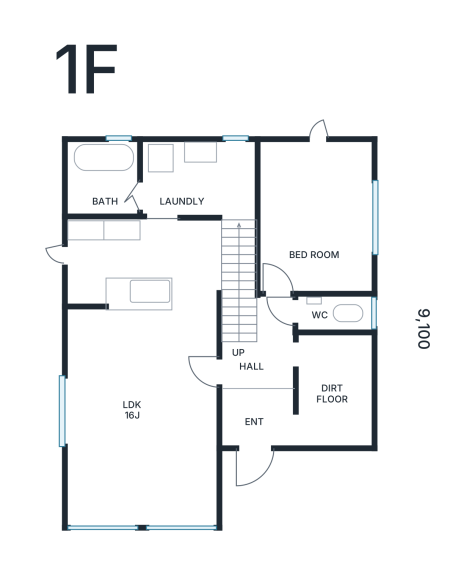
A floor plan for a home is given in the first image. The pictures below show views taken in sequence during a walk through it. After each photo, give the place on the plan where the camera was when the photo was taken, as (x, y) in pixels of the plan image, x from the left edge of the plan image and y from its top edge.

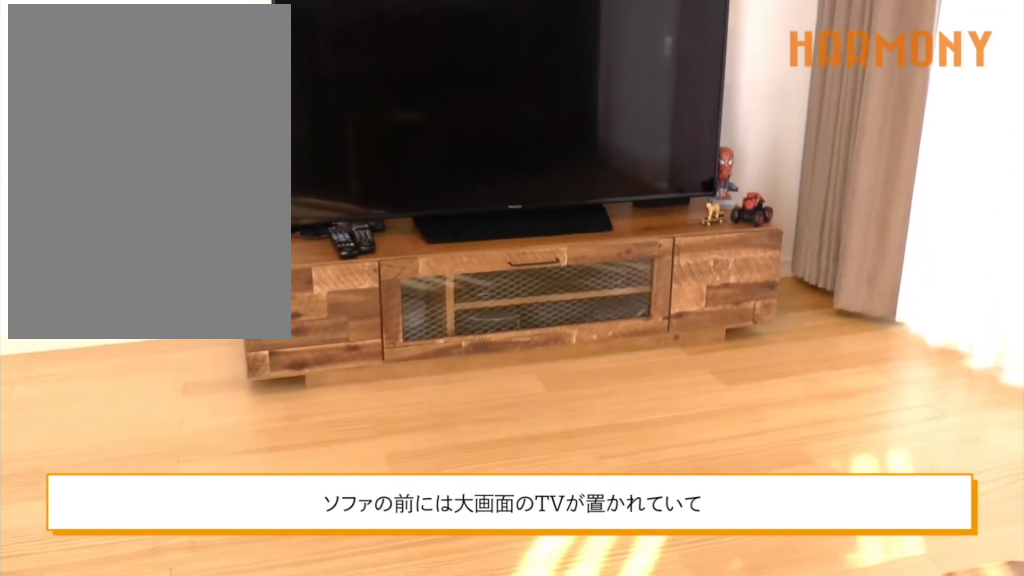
(129, 459)
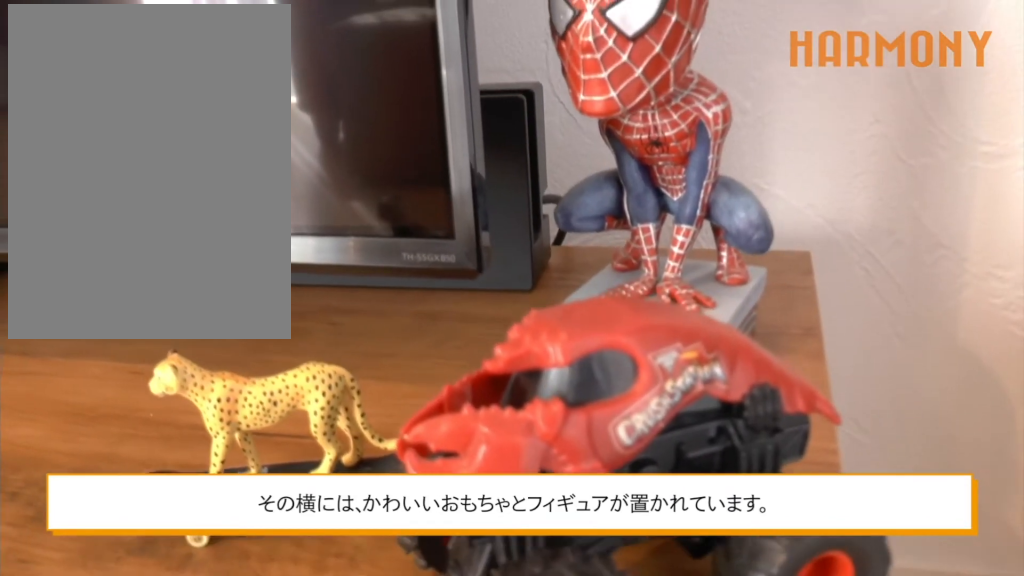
(125, 475)
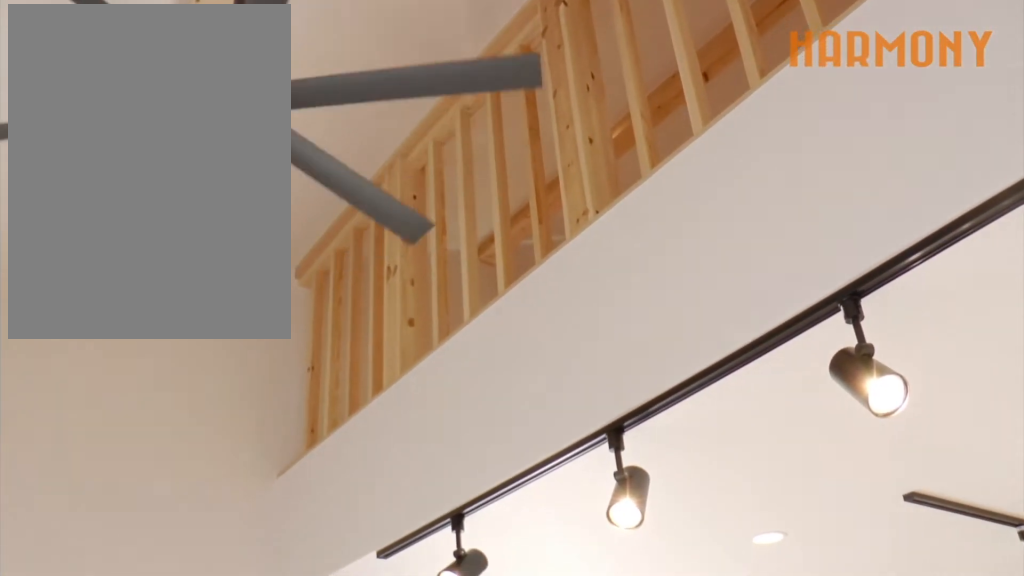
(125, 475)
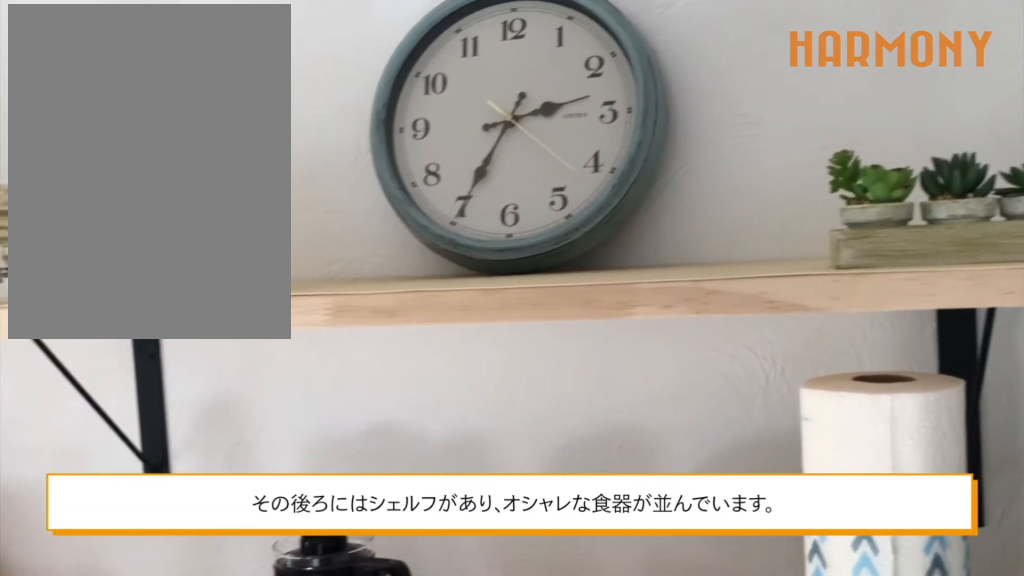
(130, 260)
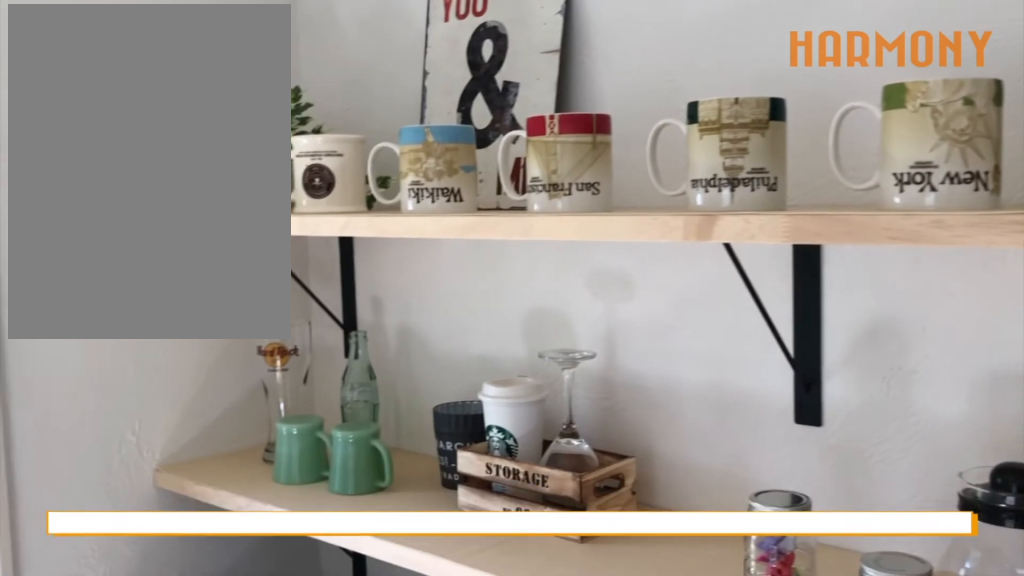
(130, 260)
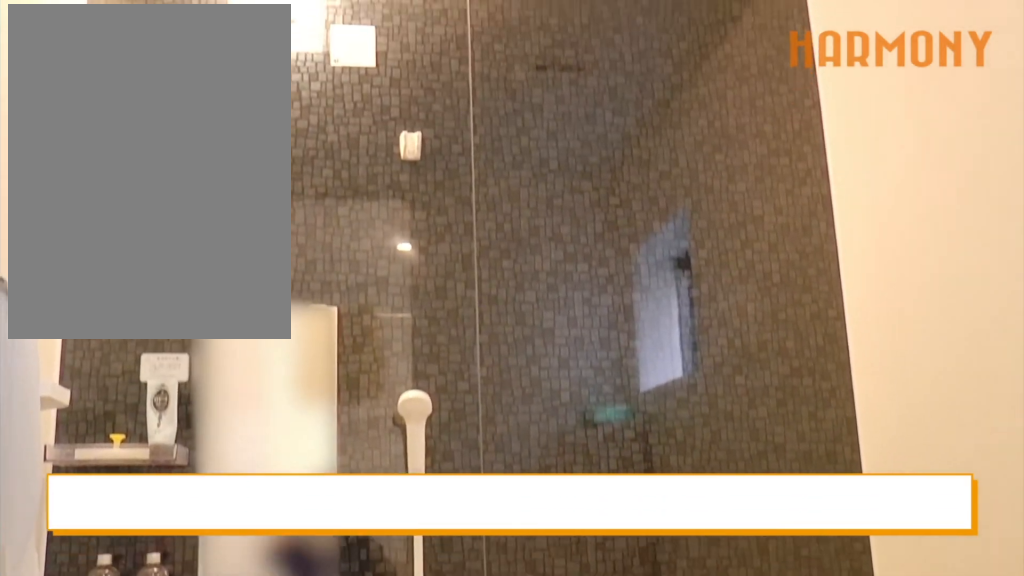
(123, 197)
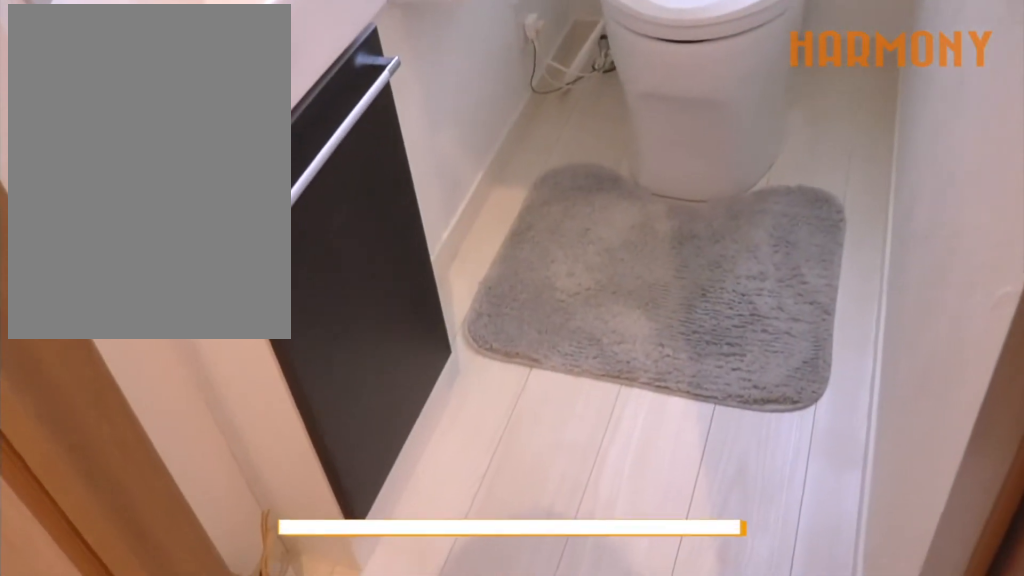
(306, 312)
